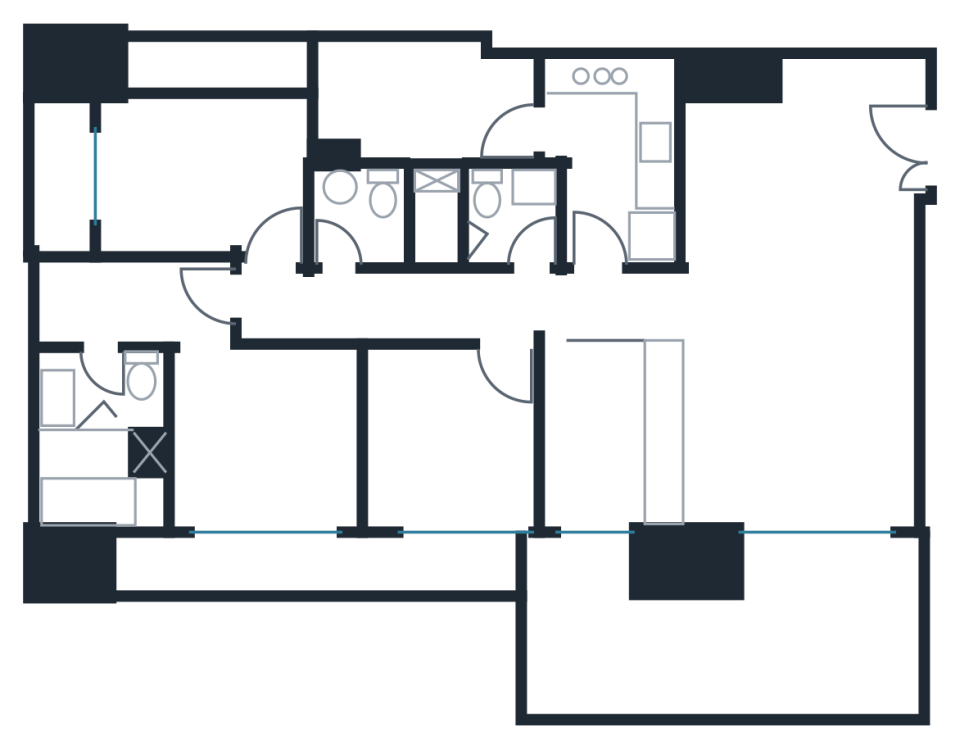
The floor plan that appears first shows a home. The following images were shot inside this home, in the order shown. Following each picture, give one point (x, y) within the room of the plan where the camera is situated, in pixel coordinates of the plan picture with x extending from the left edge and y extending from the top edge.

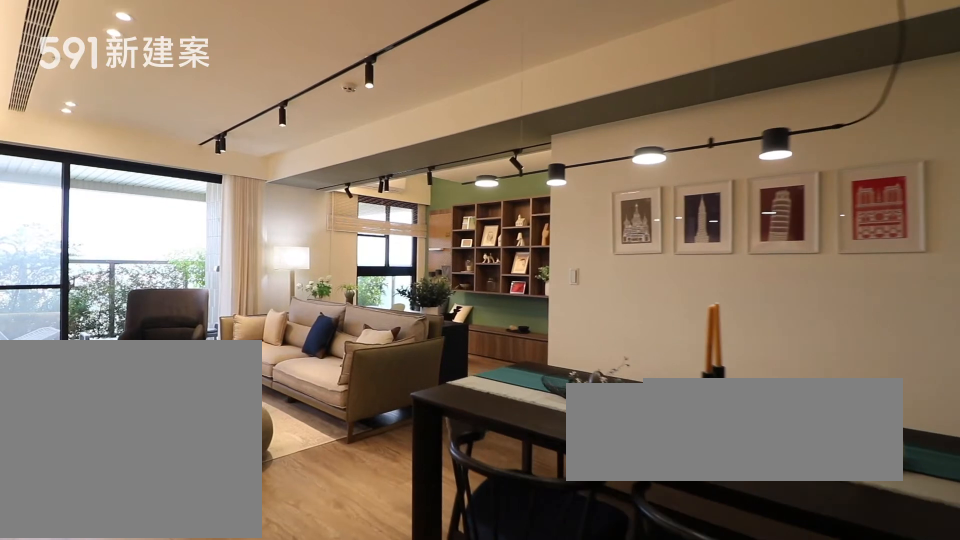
(771, 165)
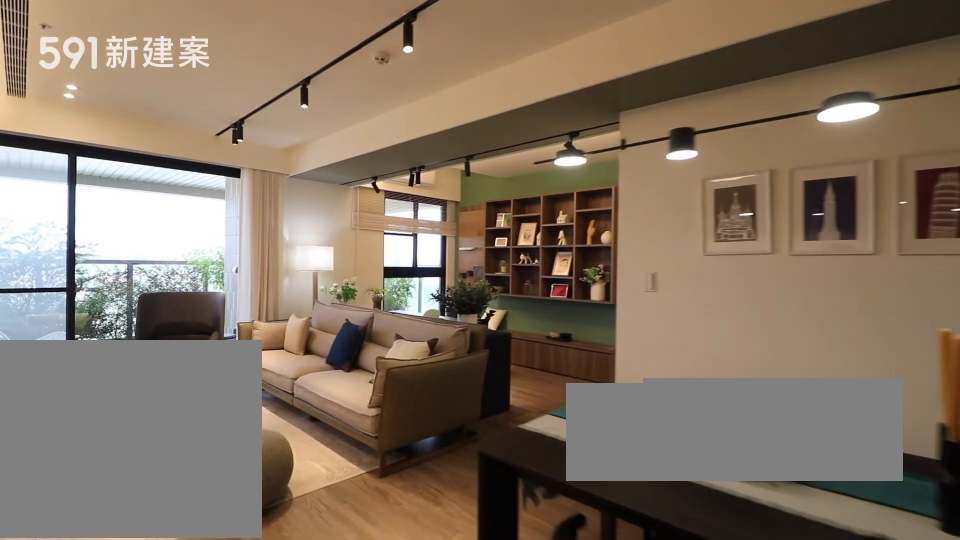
(771, 165)
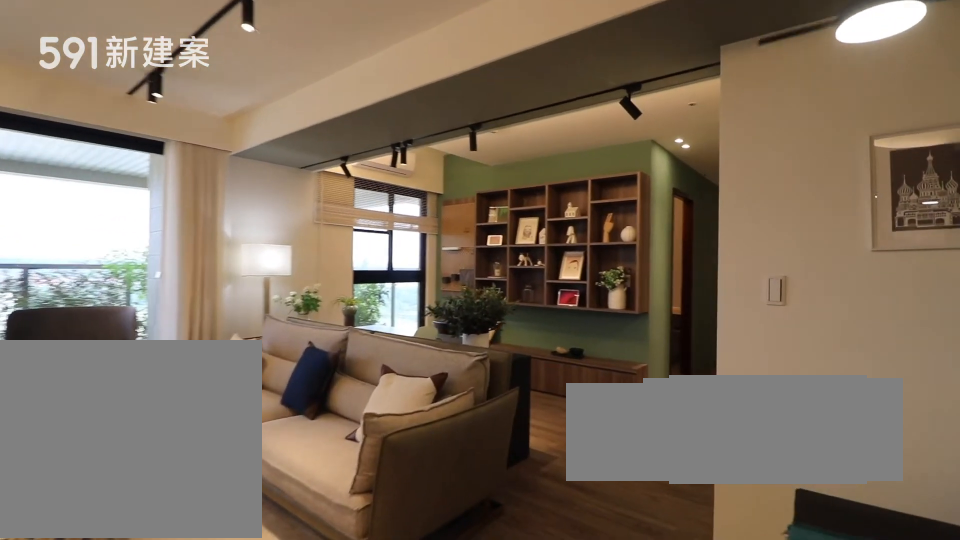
(798, 435)
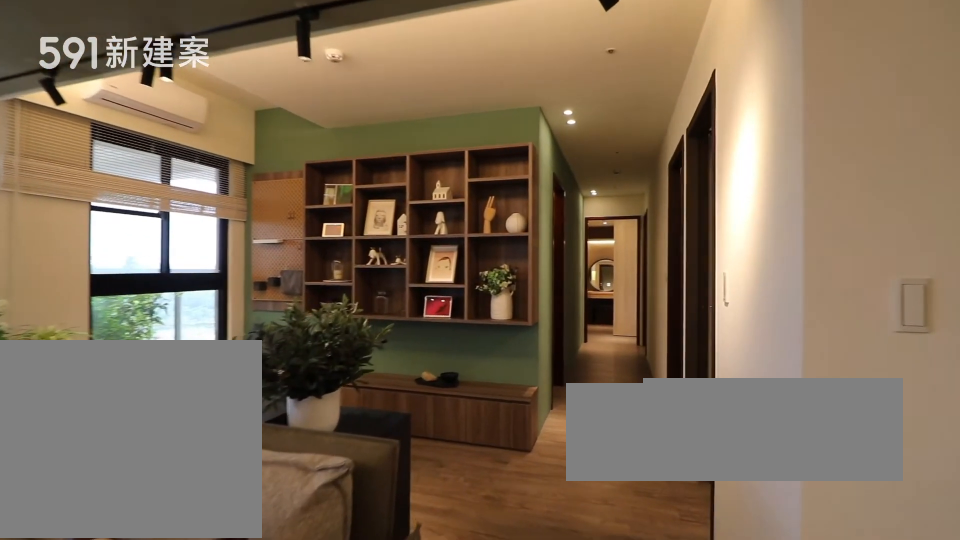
(615, 437)
